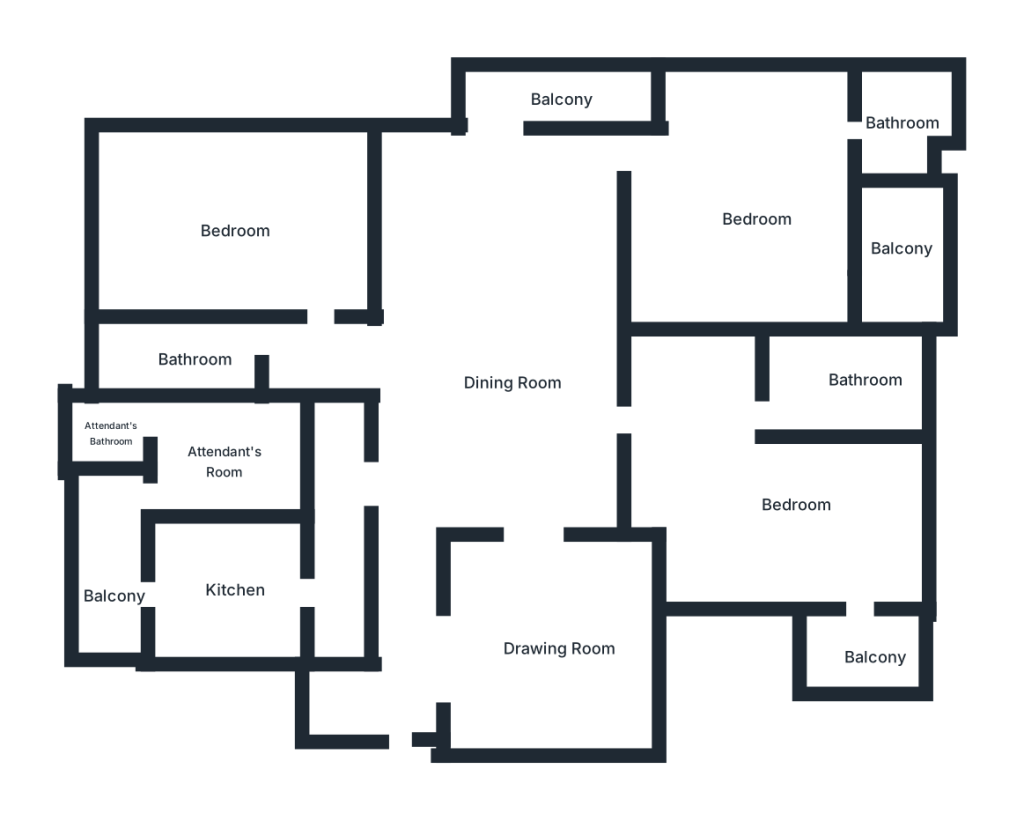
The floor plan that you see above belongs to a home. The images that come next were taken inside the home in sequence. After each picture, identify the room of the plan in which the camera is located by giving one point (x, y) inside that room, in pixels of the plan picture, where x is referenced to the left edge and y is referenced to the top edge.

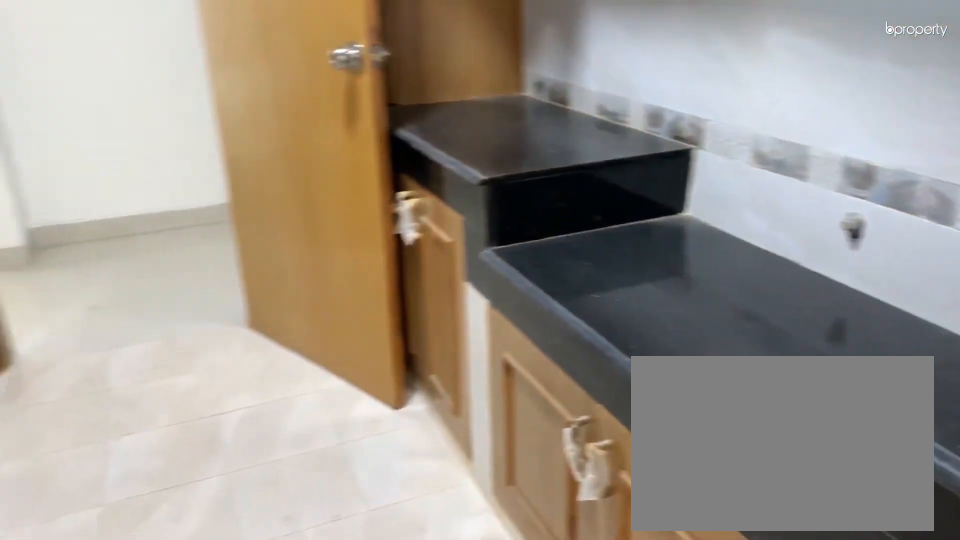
(236, 585)
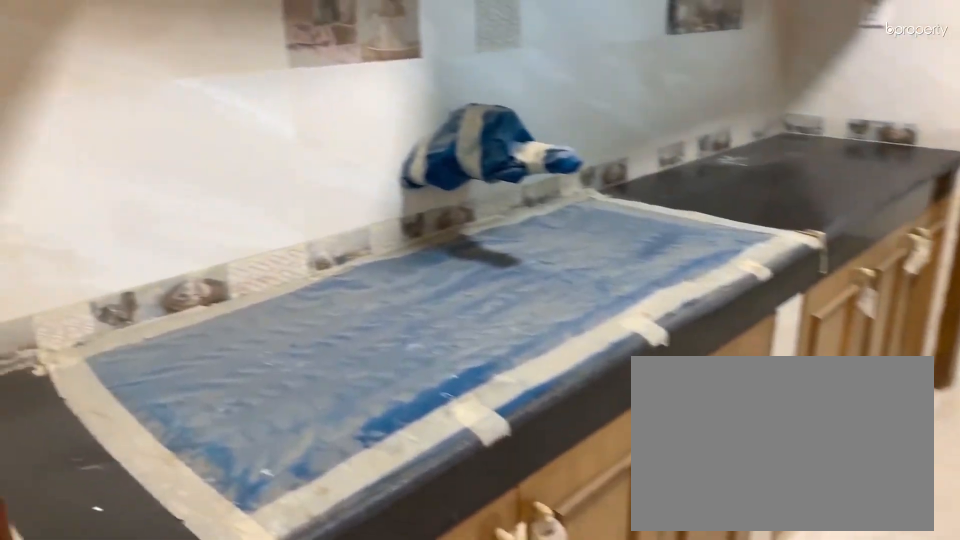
(236, 585)
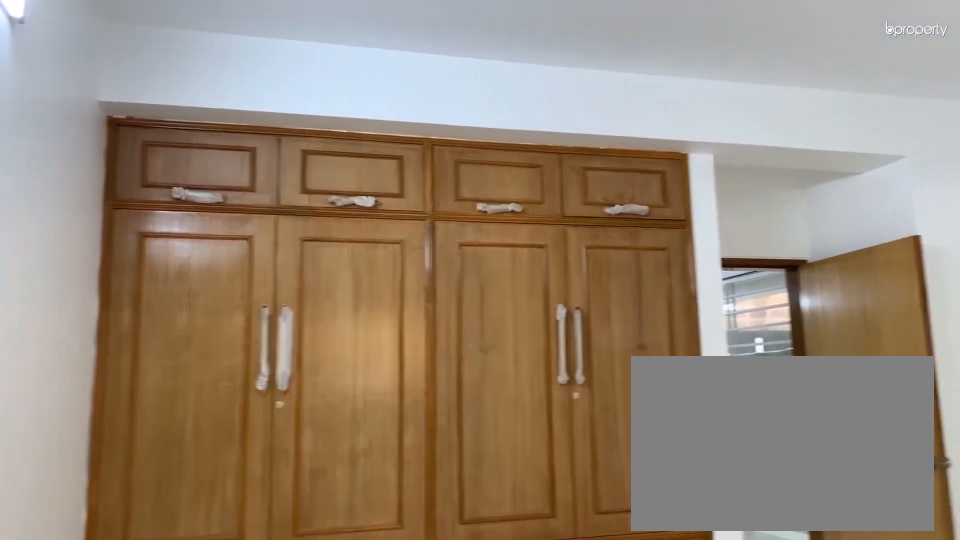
(759, 216)
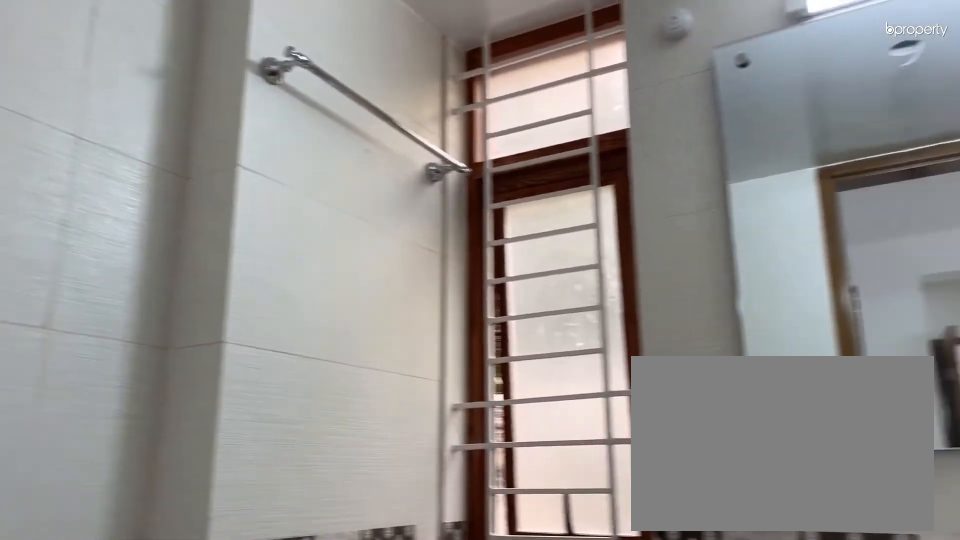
(906, 128)
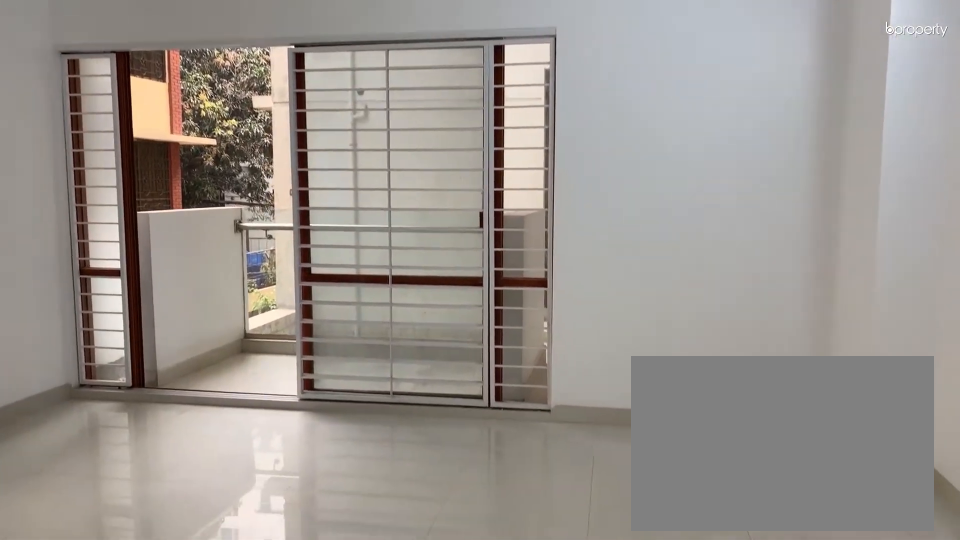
(797, 502)
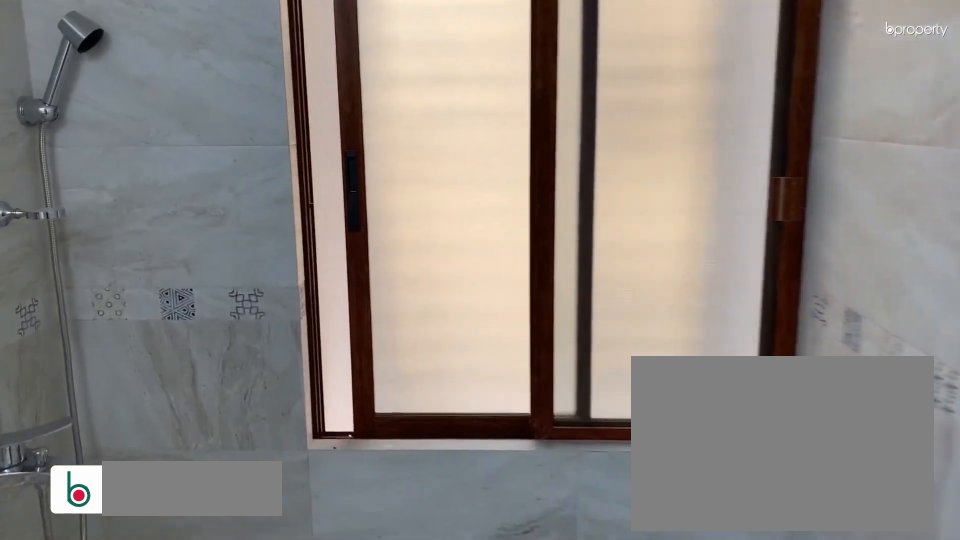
(862, 382)
